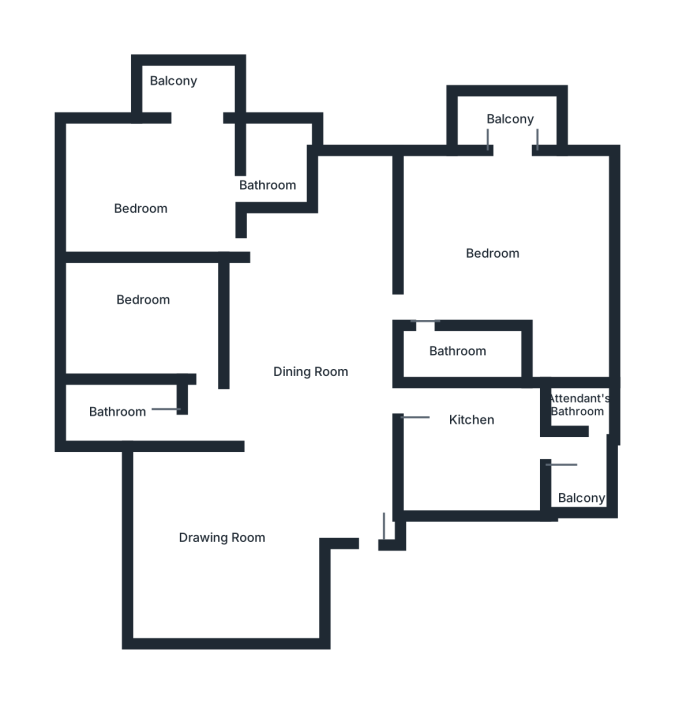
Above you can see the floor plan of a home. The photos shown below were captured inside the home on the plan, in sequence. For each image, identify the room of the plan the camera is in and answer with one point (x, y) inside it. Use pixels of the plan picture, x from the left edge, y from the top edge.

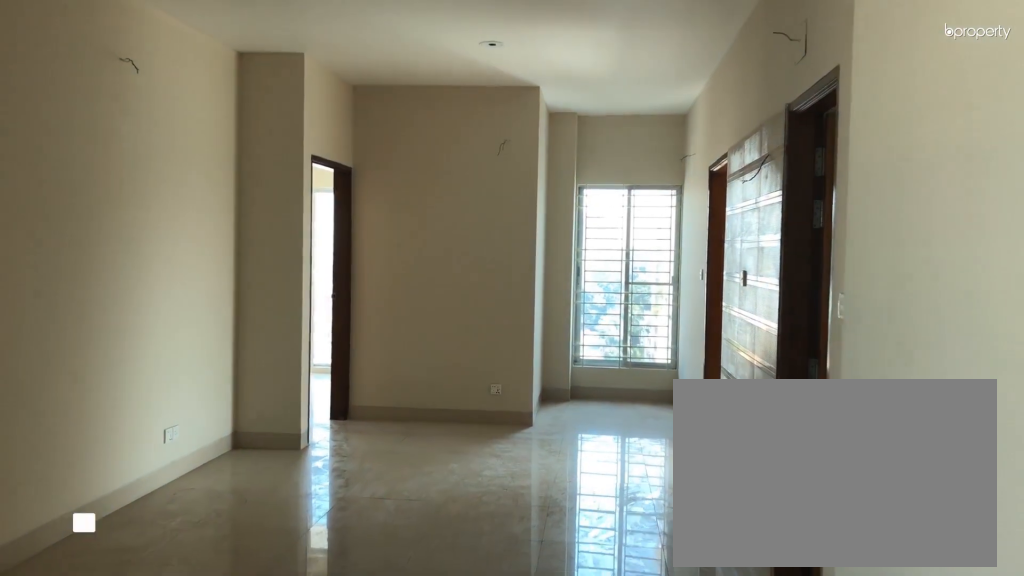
(312, 452)
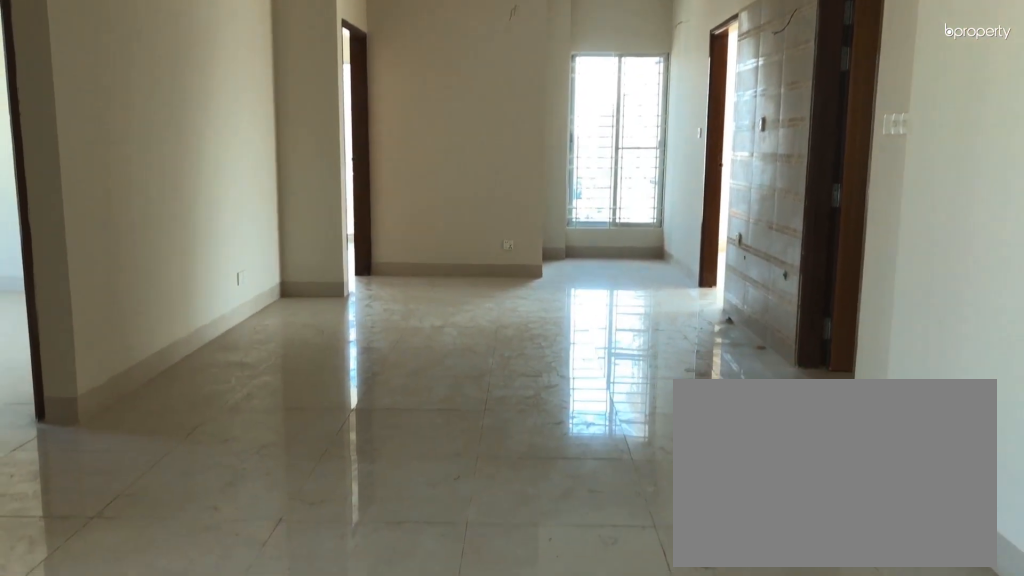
(296, 464)
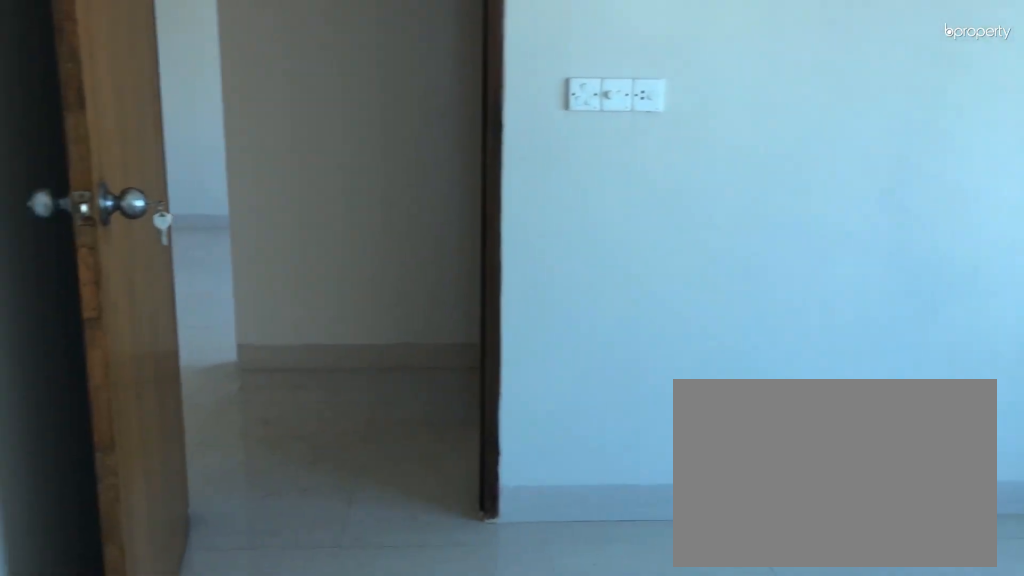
(153, 316)
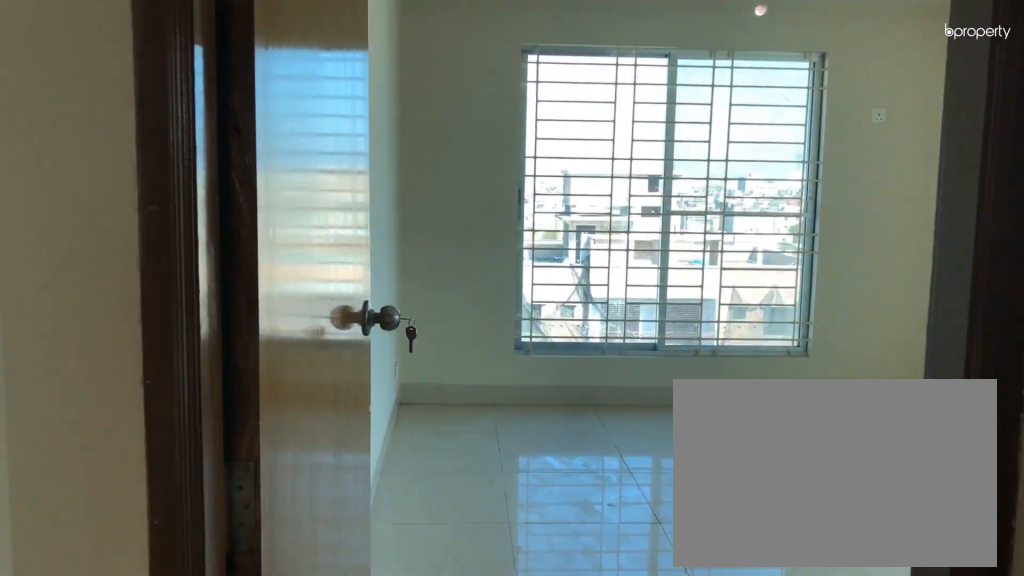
(283, 253)
